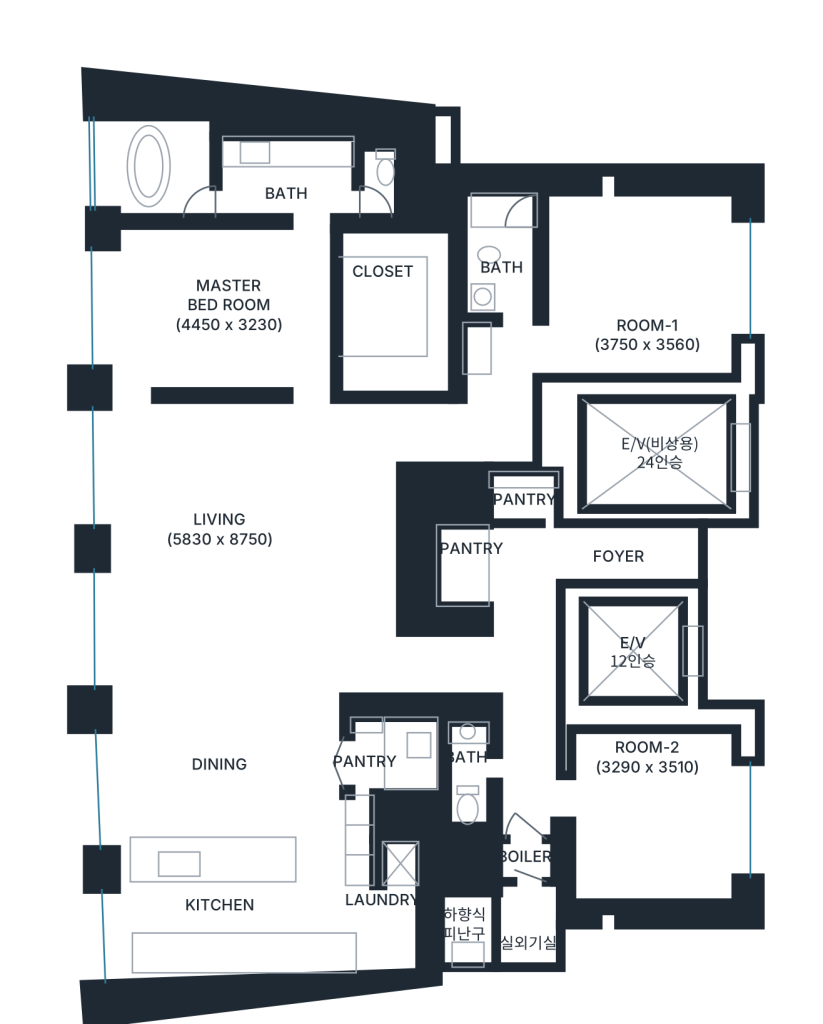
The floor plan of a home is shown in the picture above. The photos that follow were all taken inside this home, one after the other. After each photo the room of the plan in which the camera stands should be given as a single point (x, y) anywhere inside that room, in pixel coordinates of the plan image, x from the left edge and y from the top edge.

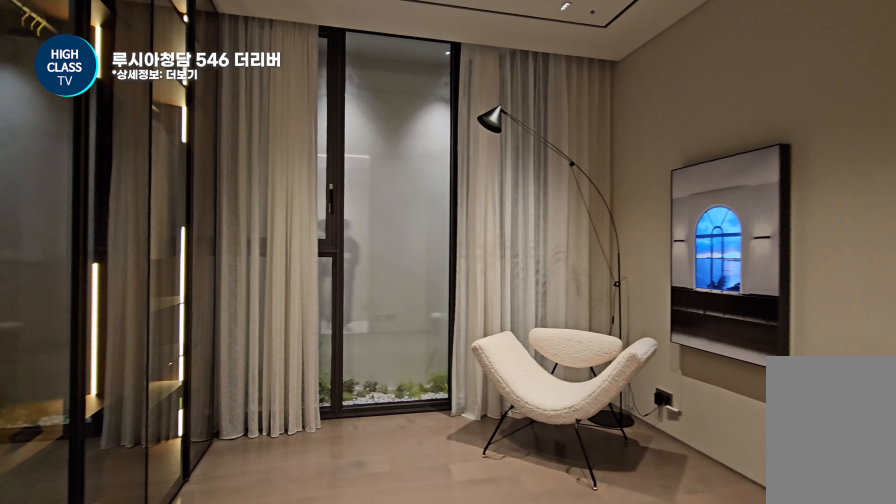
(650, 813)
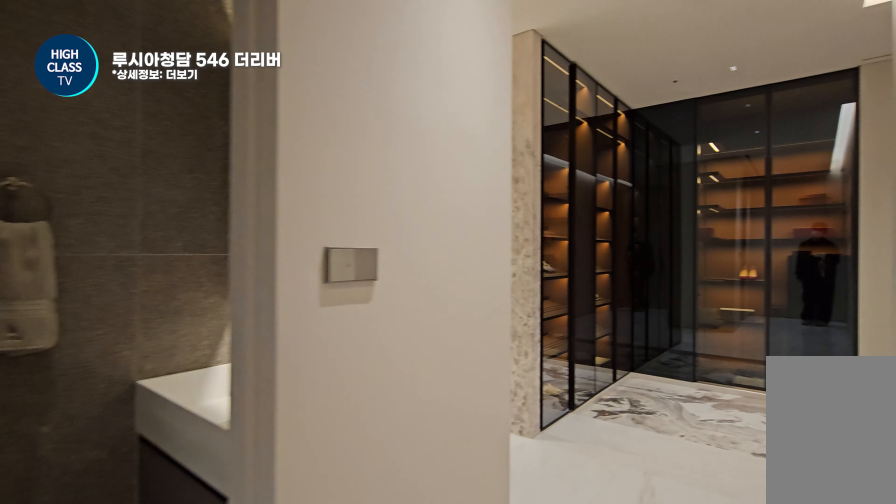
(470, 767)
